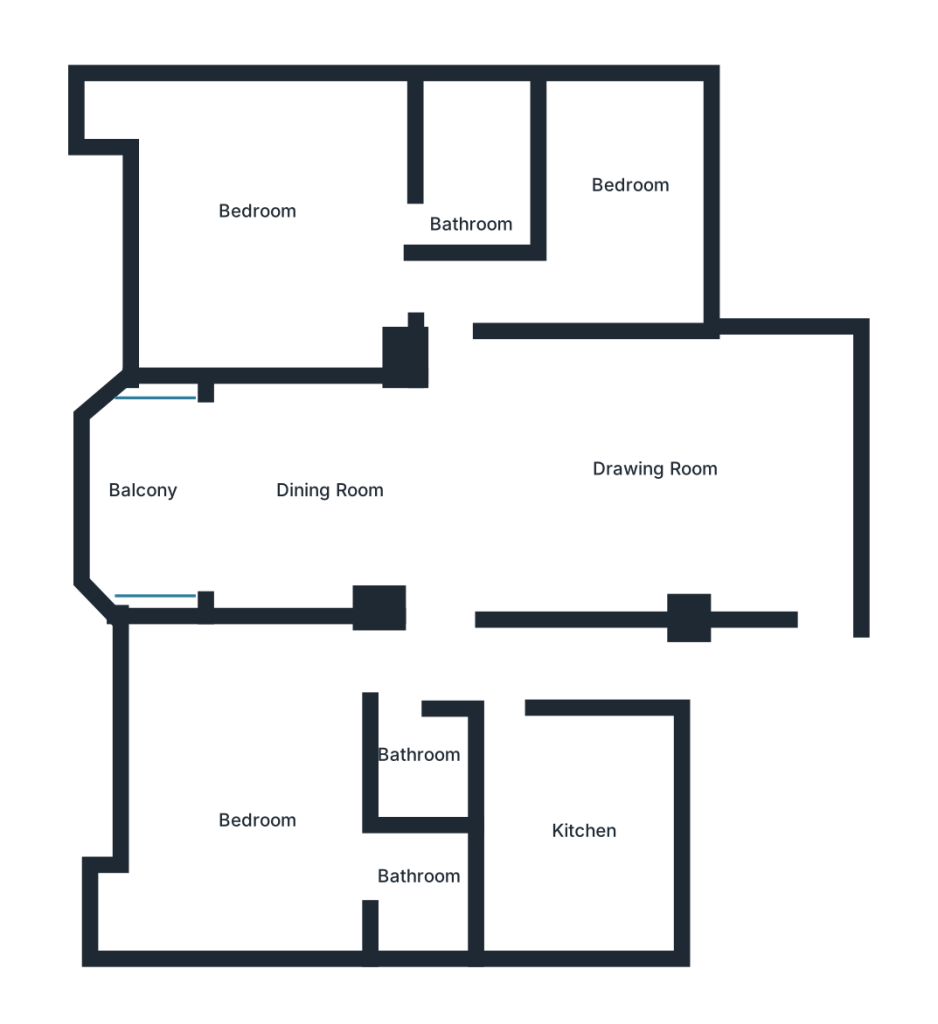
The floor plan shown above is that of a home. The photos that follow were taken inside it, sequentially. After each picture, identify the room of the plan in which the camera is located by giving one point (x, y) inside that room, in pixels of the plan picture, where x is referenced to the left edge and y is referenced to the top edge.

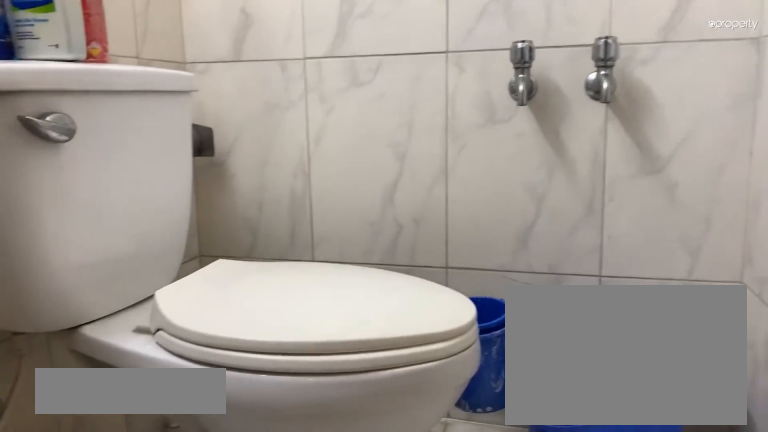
(422, 766)
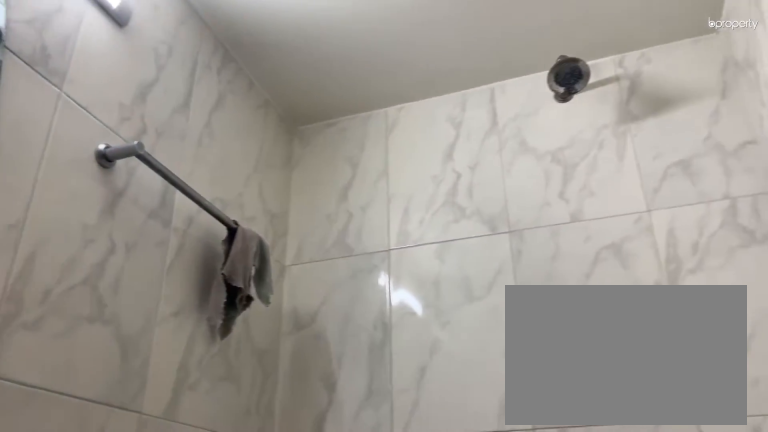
(416, 760)
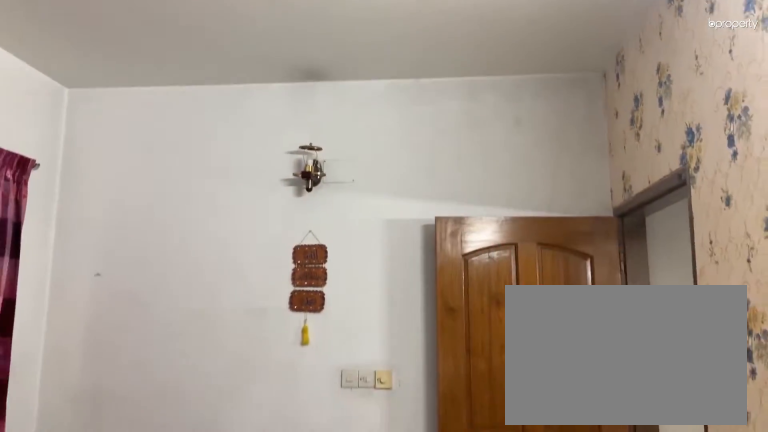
(264, 818)
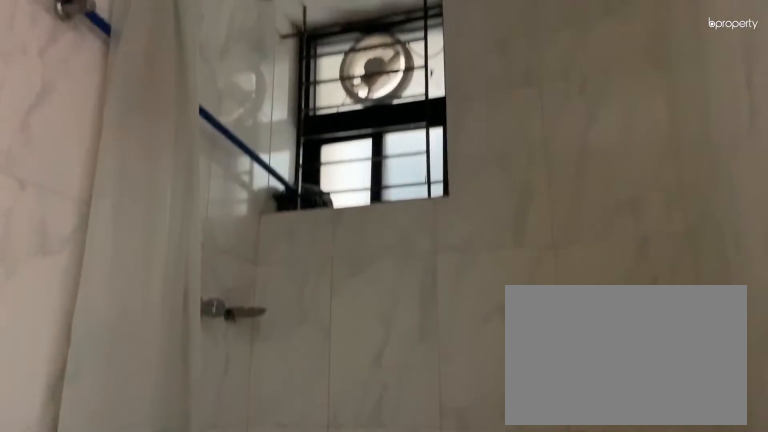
(425, 886)
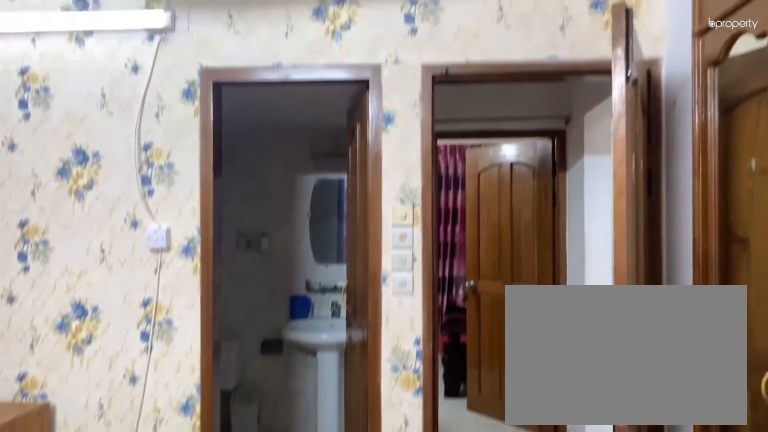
(307, 214)
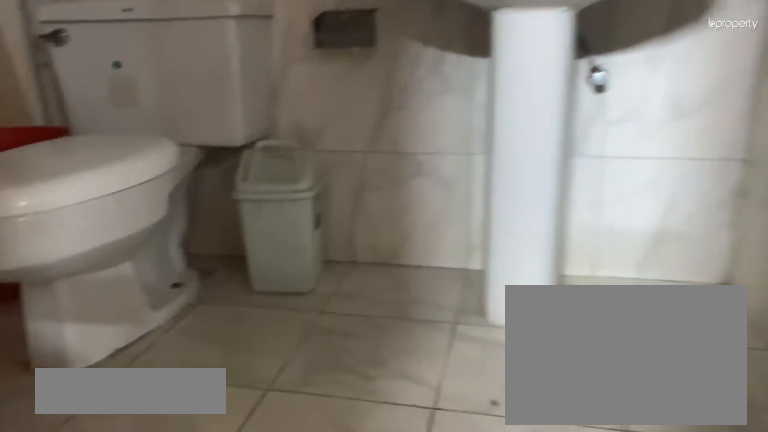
(480, 170)
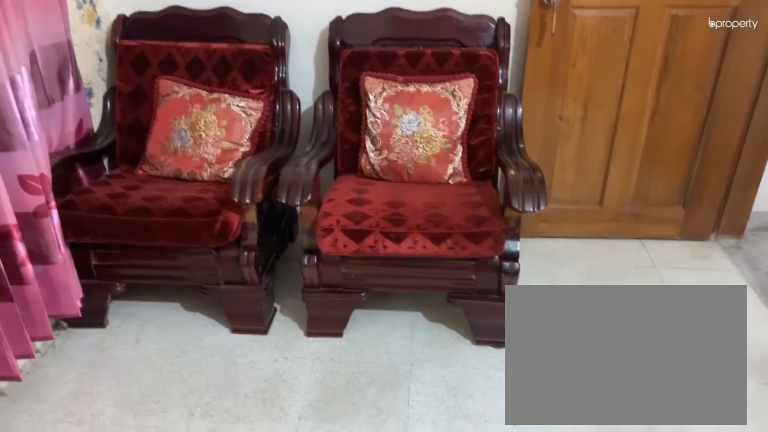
(628, 191)
